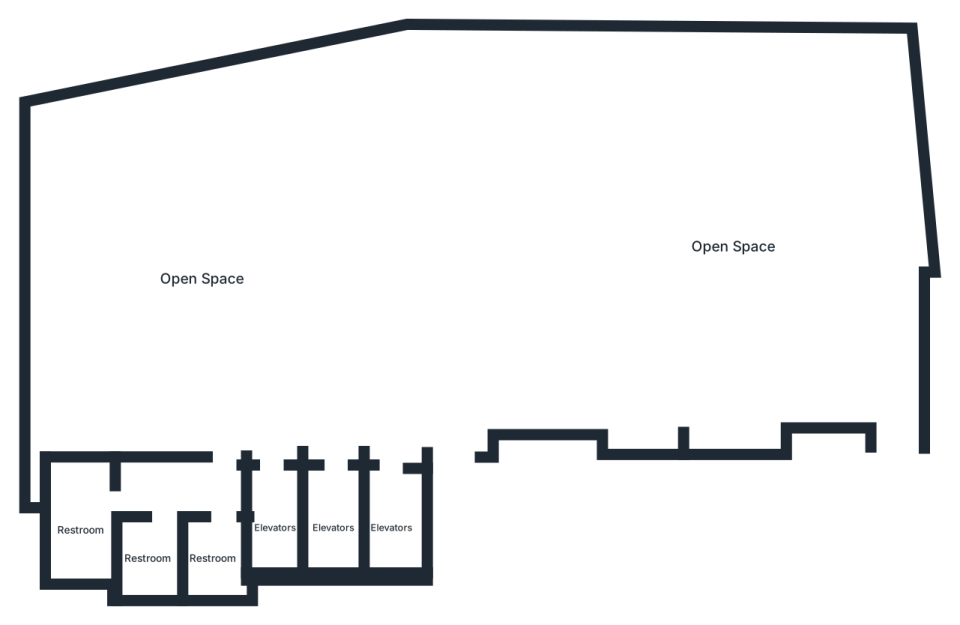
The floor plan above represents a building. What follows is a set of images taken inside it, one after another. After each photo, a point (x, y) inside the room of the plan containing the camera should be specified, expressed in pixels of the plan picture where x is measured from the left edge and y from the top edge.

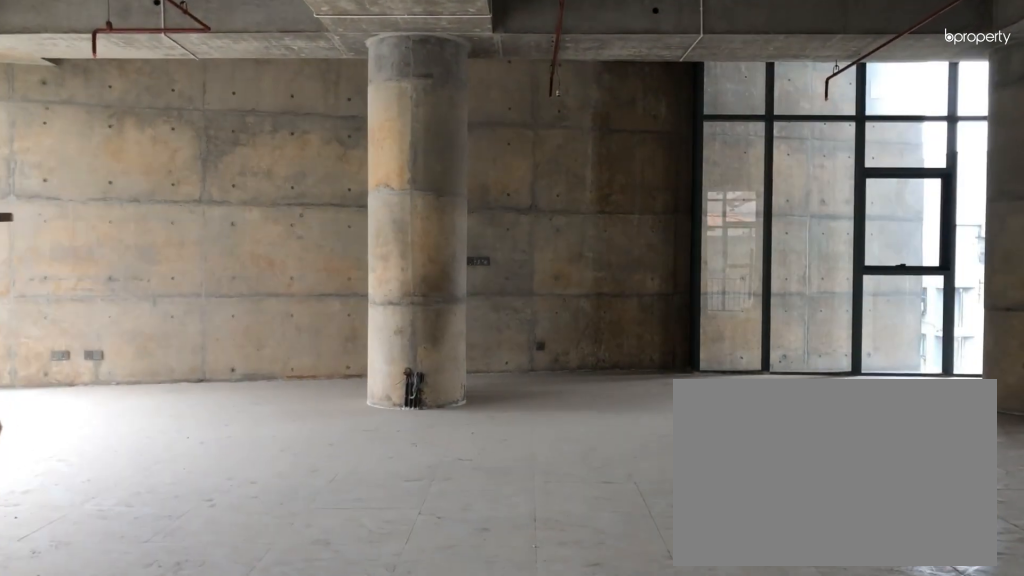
(274, 433)
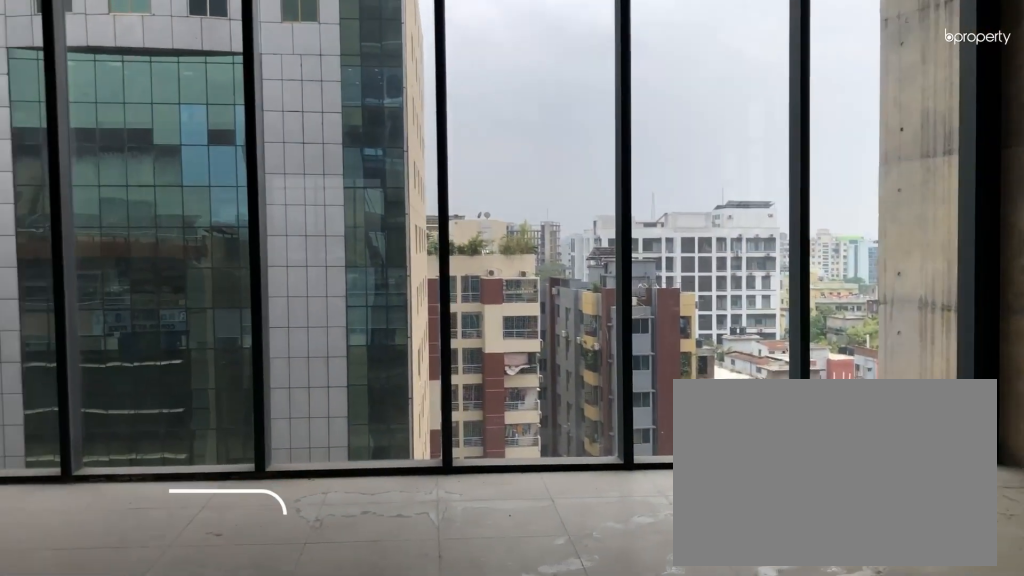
(204, 280)
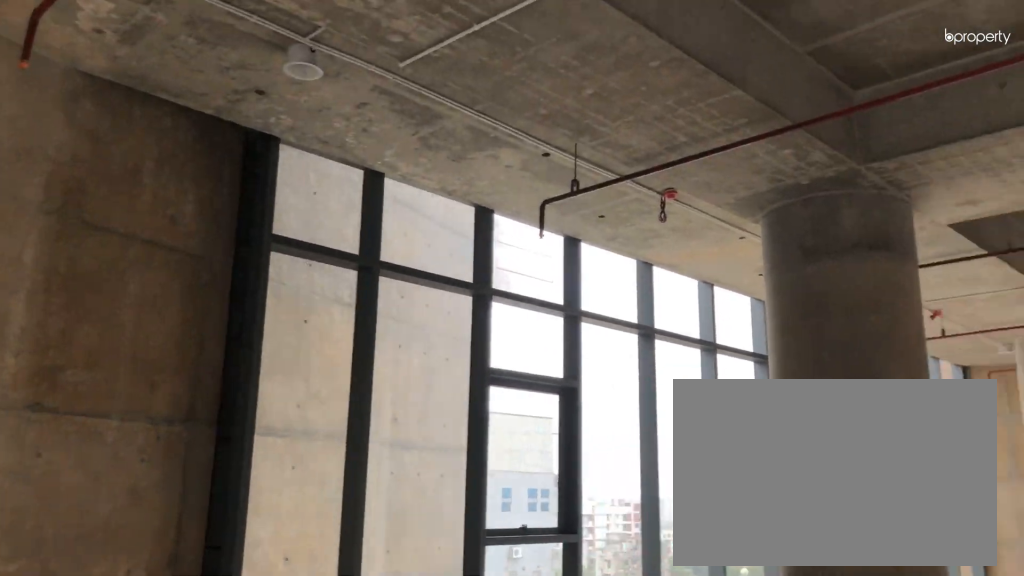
(204, 280)
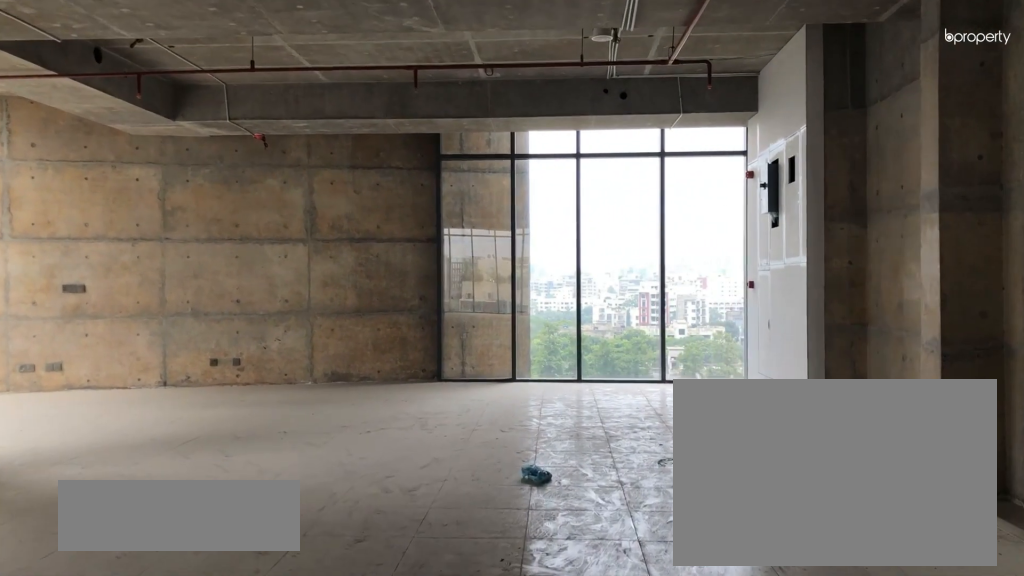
(731, 248)
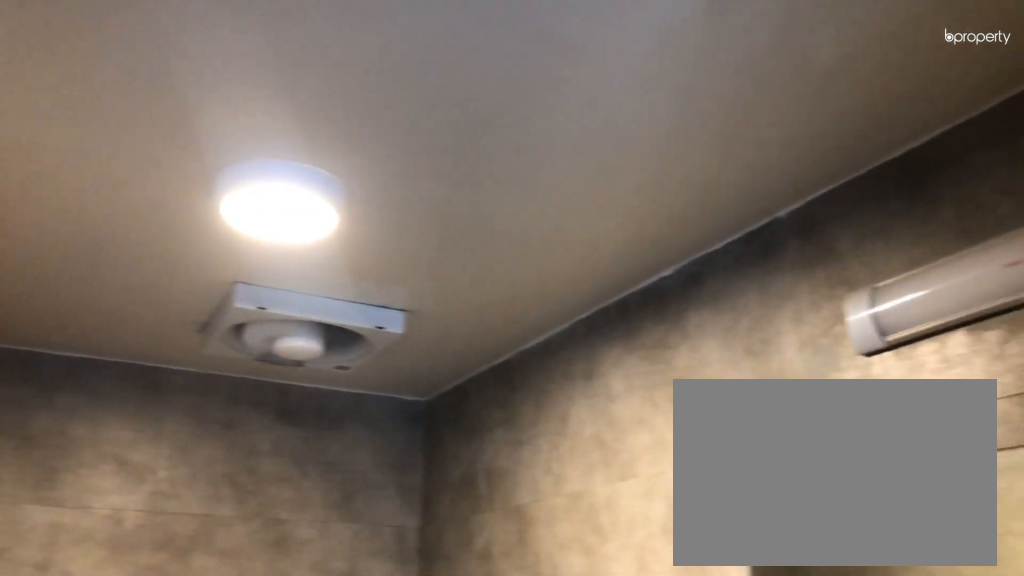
(211, 558)
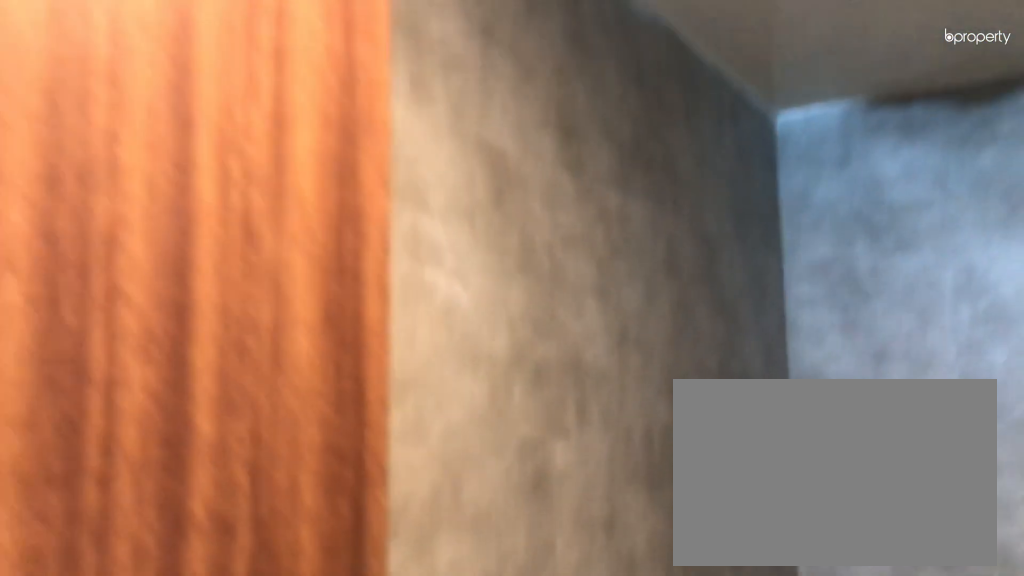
(83, 529)
